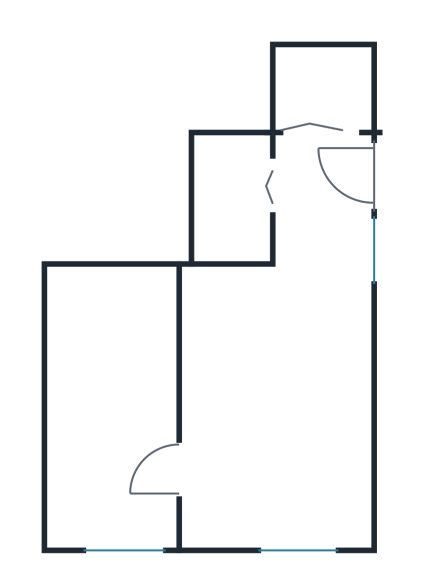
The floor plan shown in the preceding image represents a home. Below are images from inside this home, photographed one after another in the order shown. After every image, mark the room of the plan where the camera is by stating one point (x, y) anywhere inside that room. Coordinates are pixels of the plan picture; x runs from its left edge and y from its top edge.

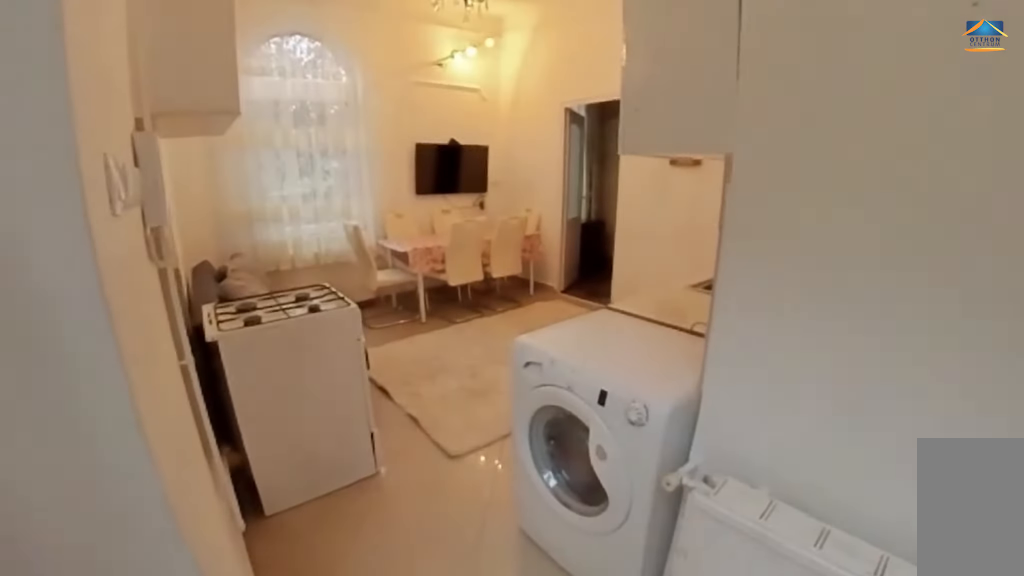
(278, 380)
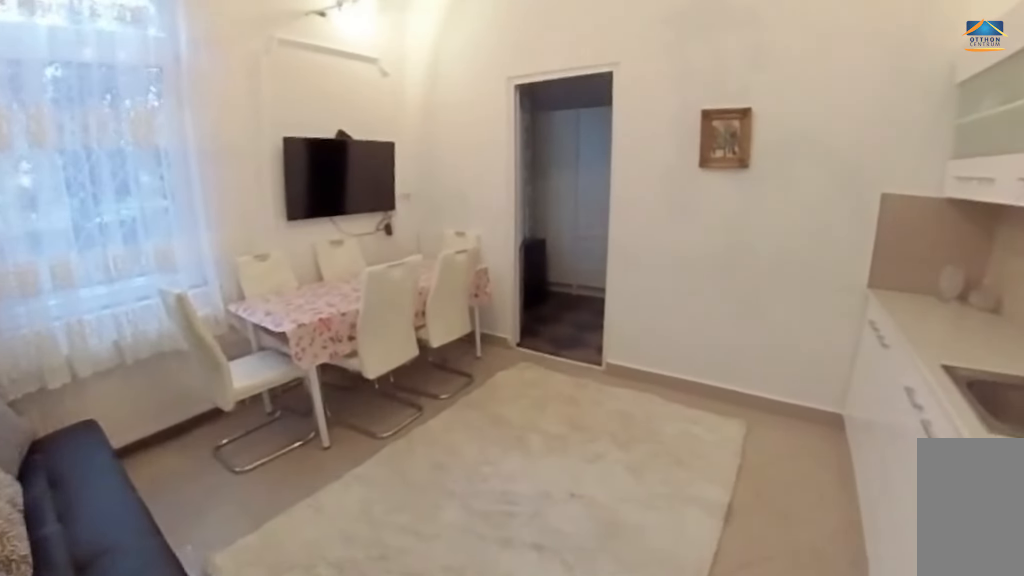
(278, 380)
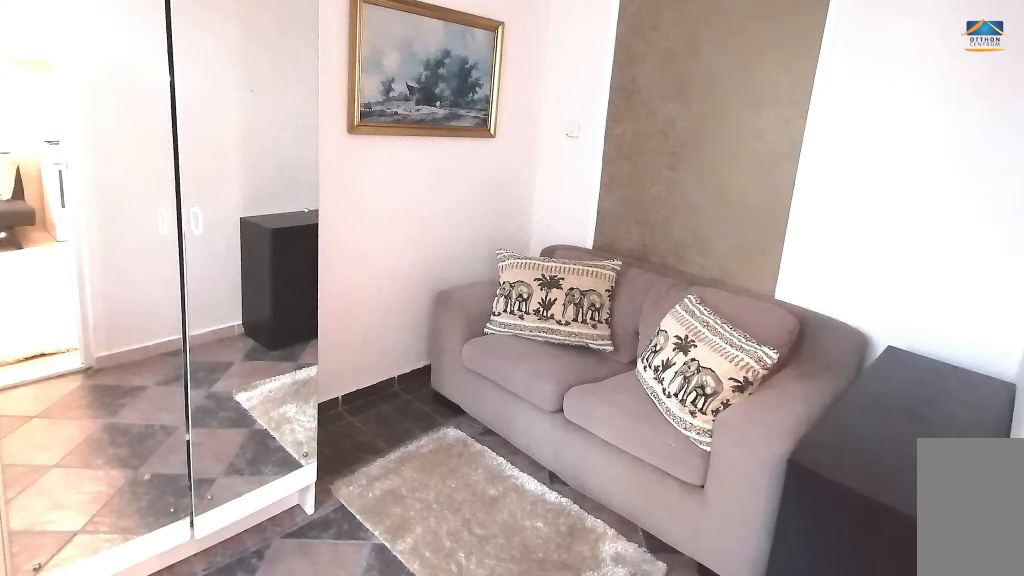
(113, 406)
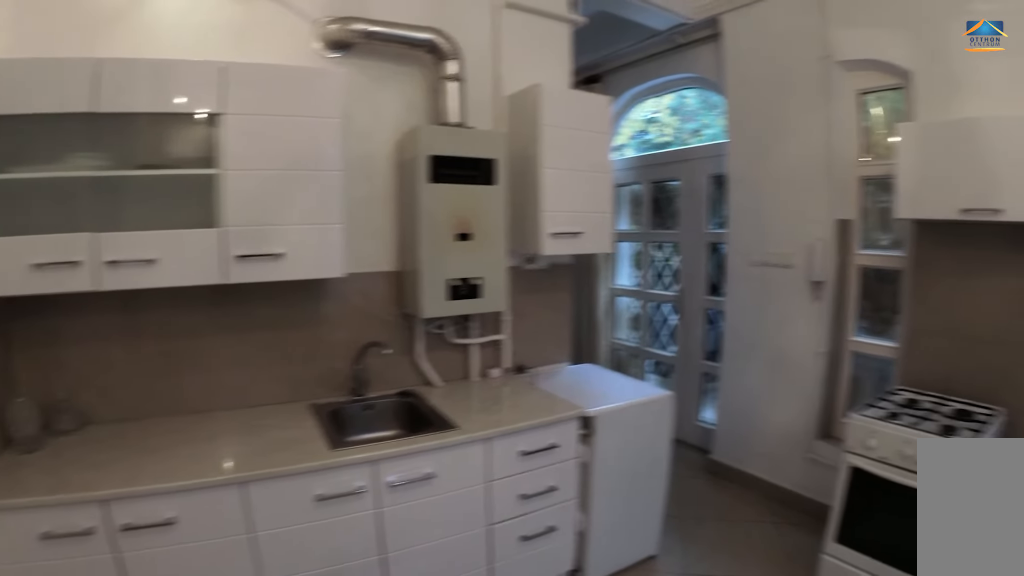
(278, 380)
